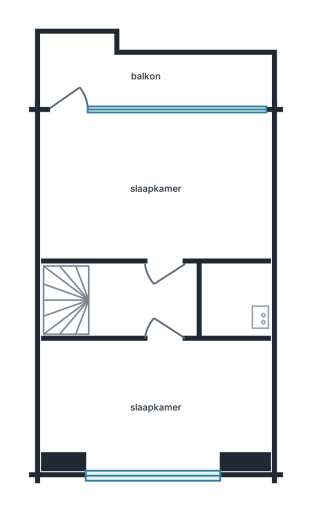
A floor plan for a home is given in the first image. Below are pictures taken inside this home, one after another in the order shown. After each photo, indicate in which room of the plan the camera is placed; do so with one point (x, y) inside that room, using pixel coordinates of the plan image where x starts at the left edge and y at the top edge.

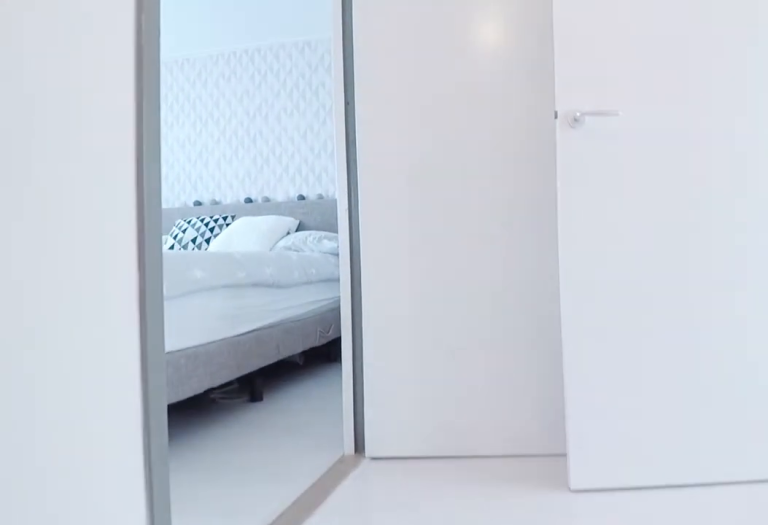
(142, 300)
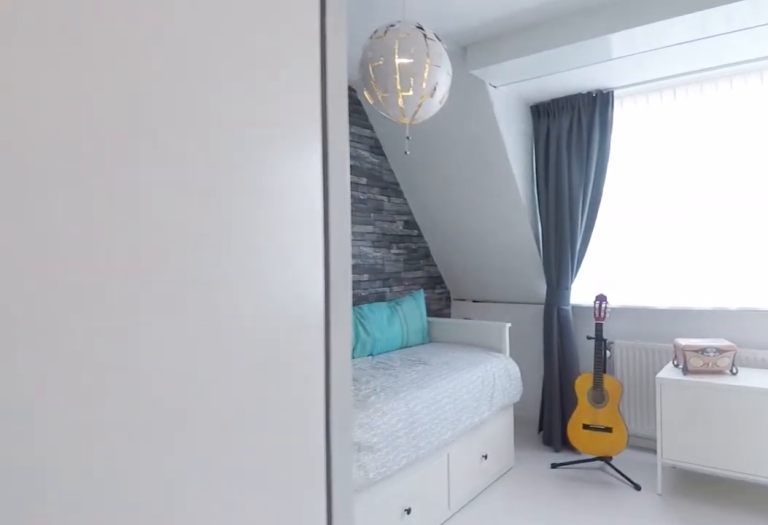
(142, 300)
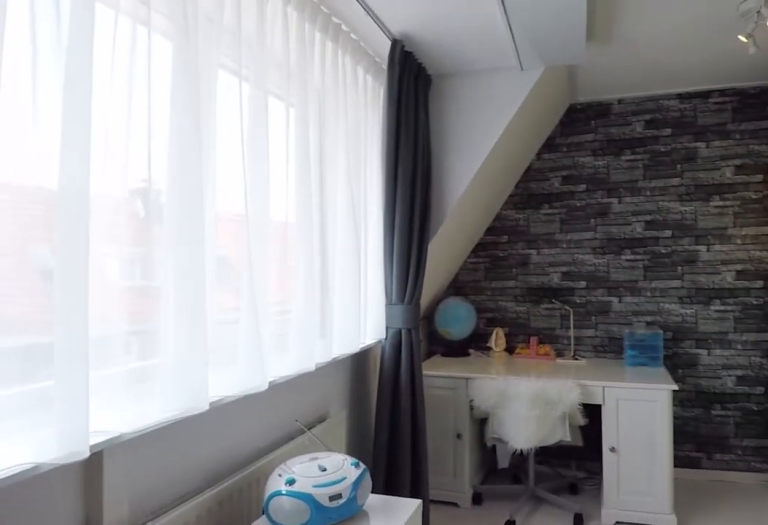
(155, 403)
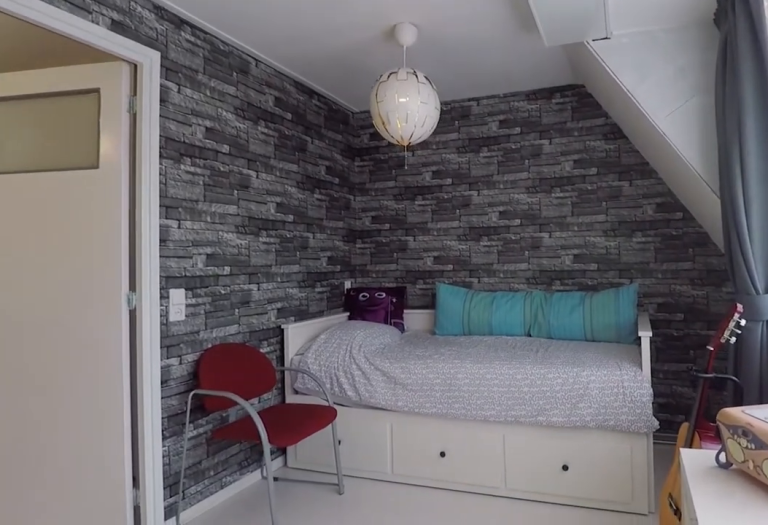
(155, 403)
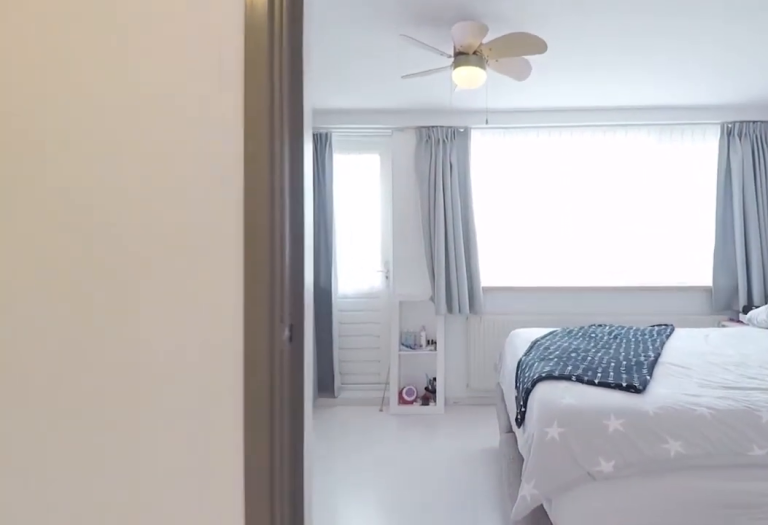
(141, 302)
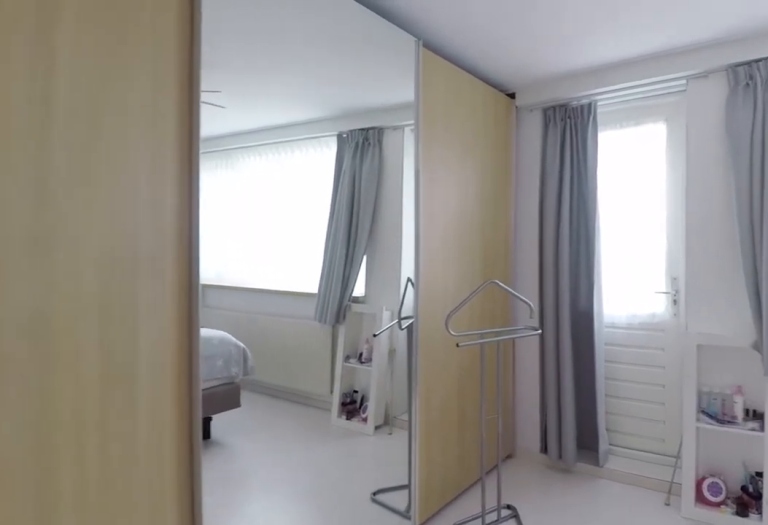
(156, 186)
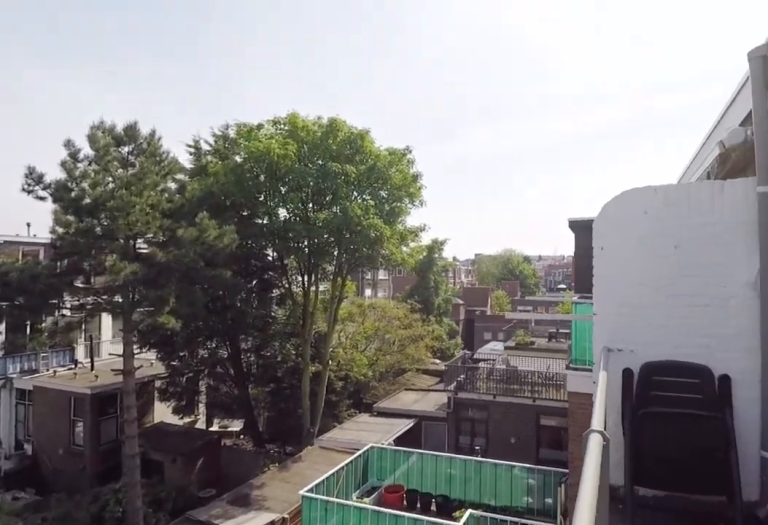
(145, 74)
